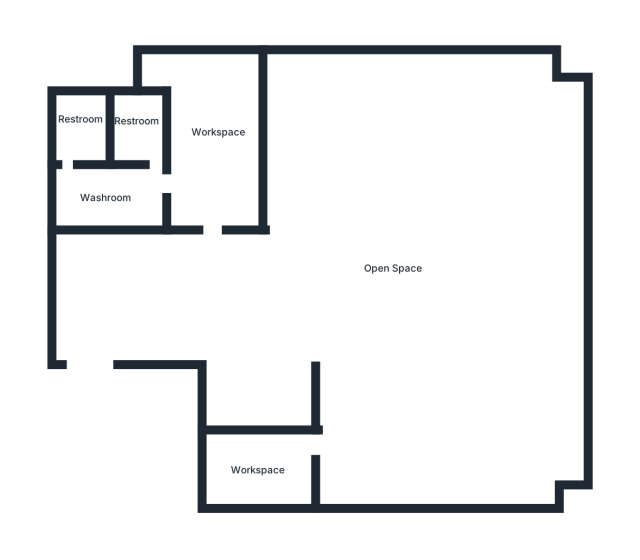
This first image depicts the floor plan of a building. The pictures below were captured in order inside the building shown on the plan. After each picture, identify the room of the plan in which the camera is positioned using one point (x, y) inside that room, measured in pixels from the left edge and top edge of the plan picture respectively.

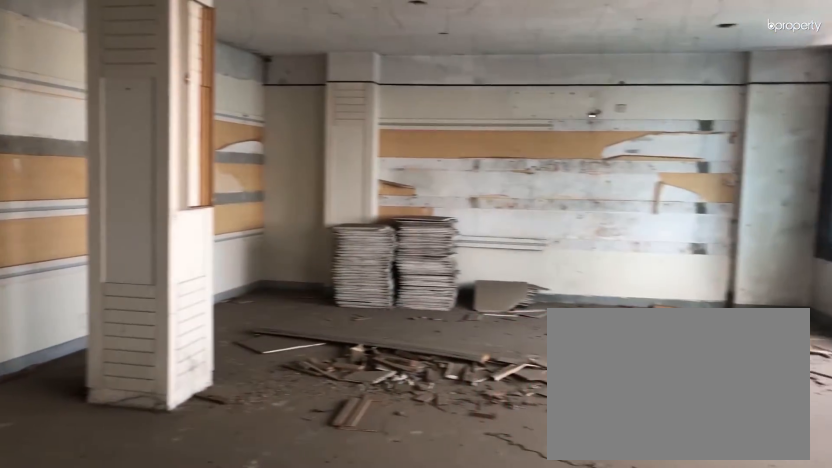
(398, 250)
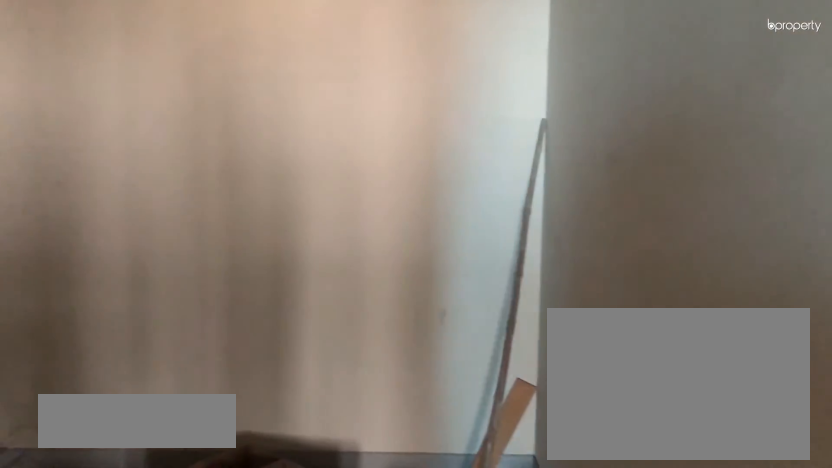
(262, 472)
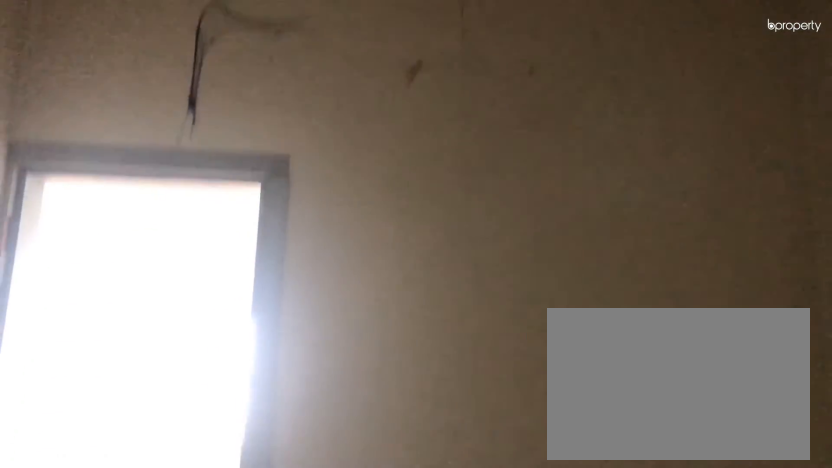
(262, 472)
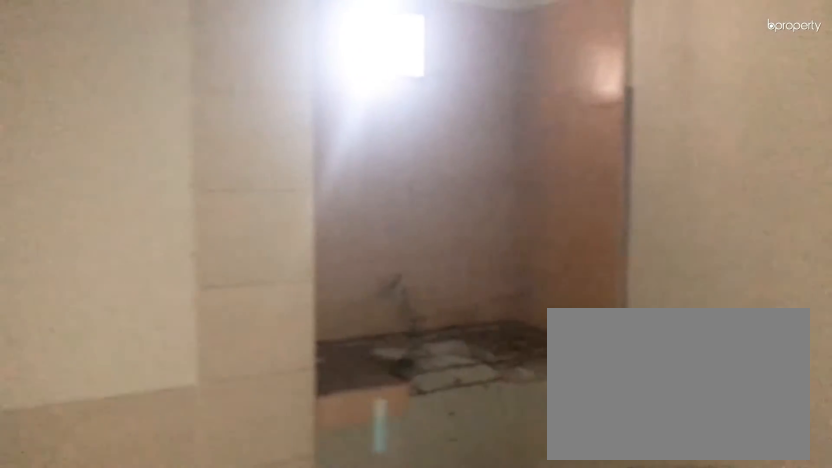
(210, 151)
